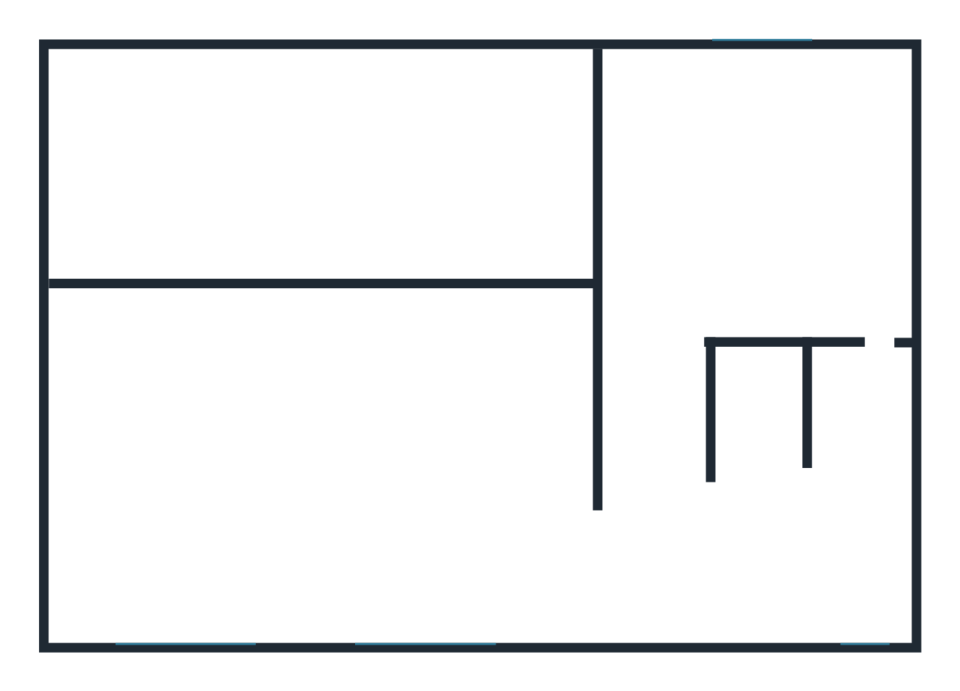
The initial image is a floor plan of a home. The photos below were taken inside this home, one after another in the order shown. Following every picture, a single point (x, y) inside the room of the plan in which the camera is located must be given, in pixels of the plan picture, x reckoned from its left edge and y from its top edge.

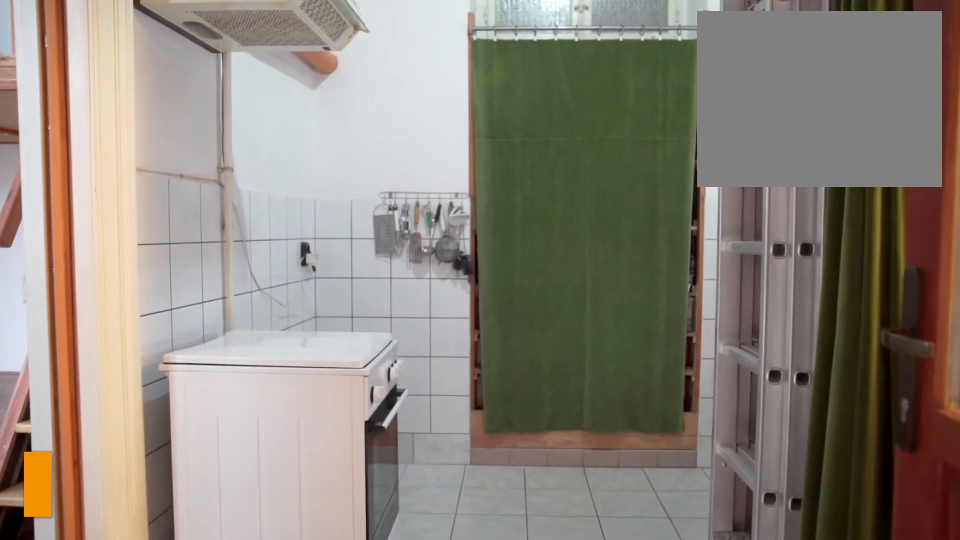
(668, 435)
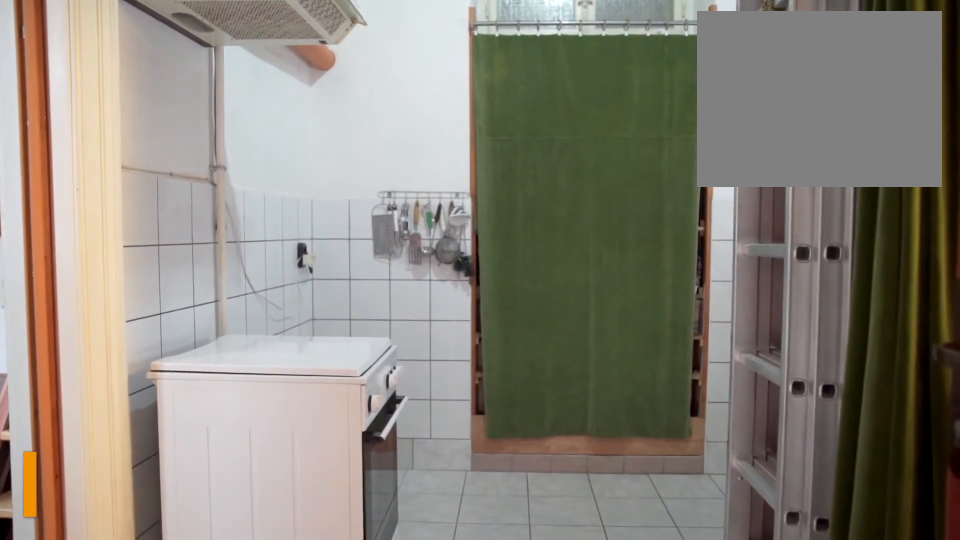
(668, 422)
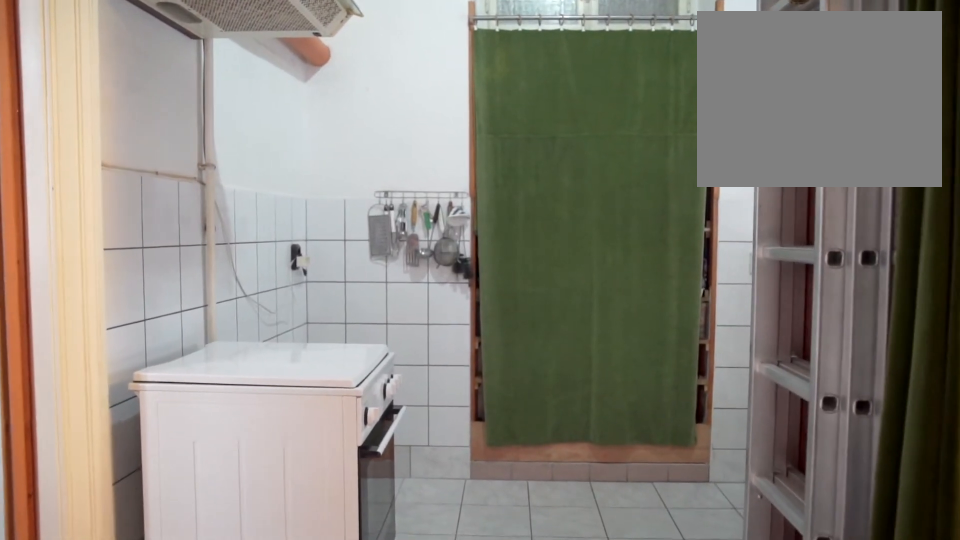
(671, 409)
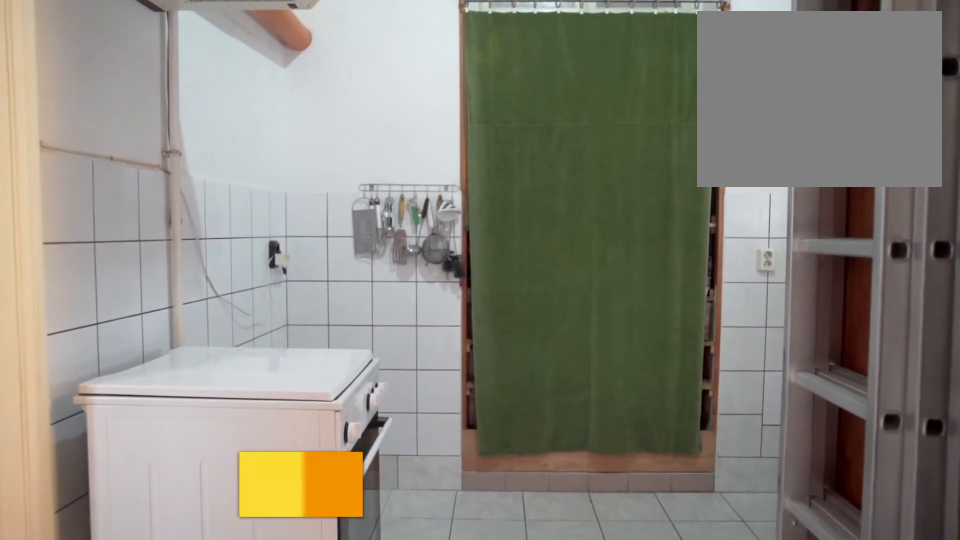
(675, 380)
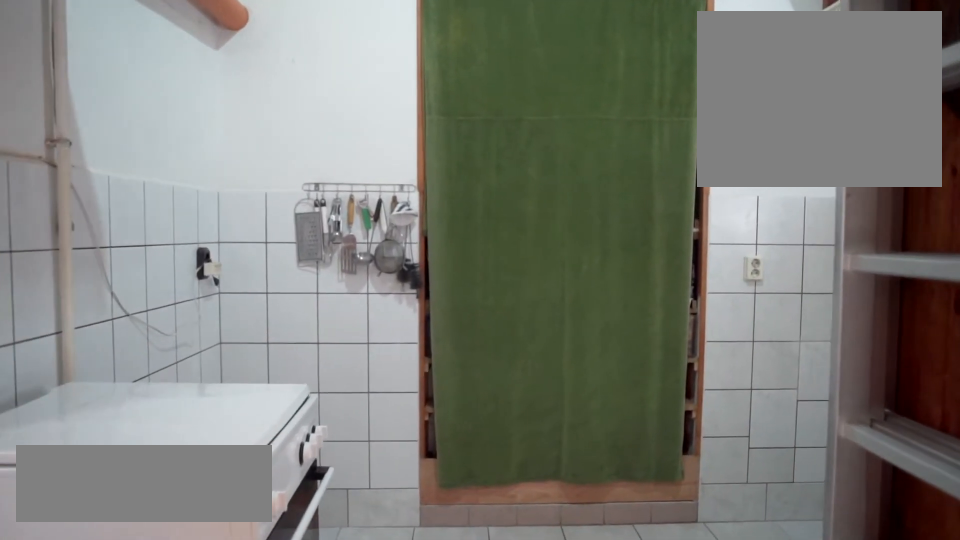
(679, 342)
